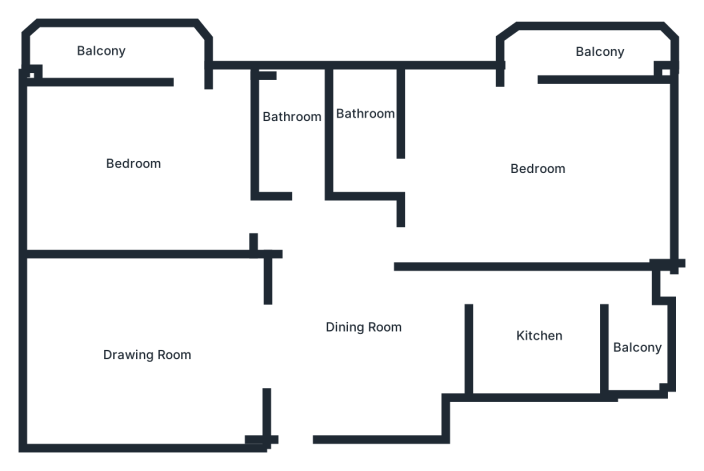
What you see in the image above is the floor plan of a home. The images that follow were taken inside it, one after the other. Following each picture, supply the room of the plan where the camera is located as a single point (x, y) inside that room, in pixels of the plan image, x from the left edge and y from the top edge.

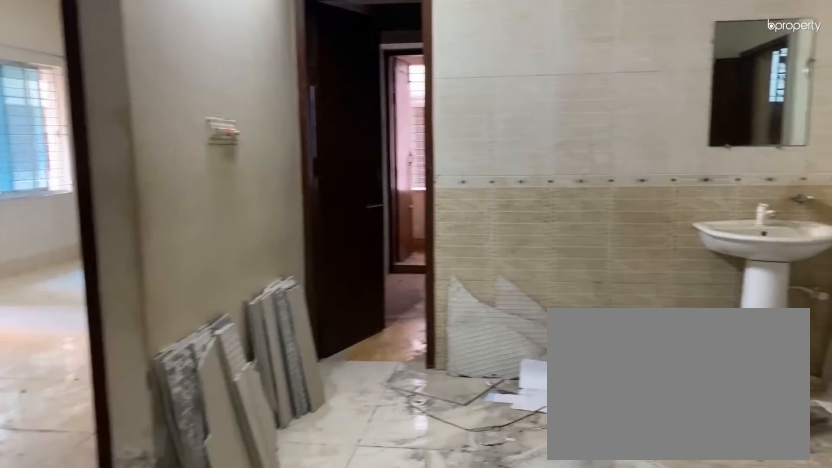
(357, 317)
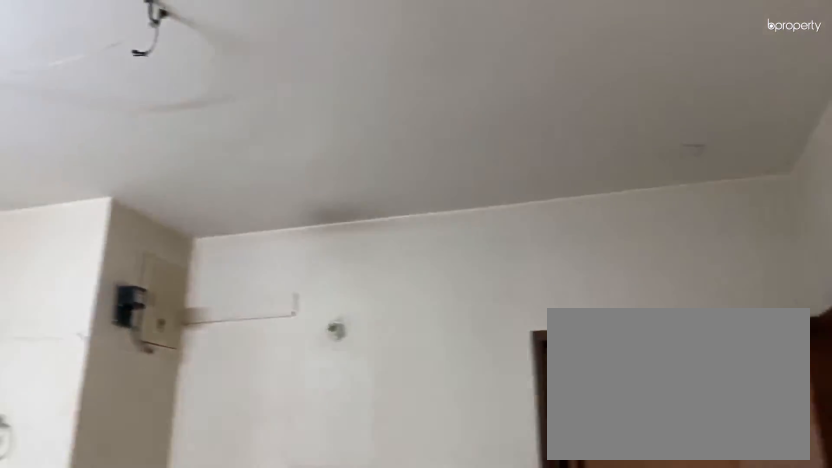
(357, 317)
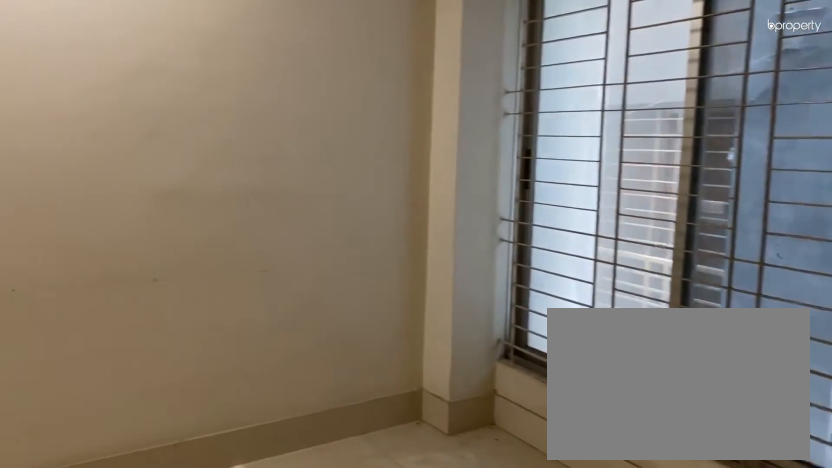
(139, 345)
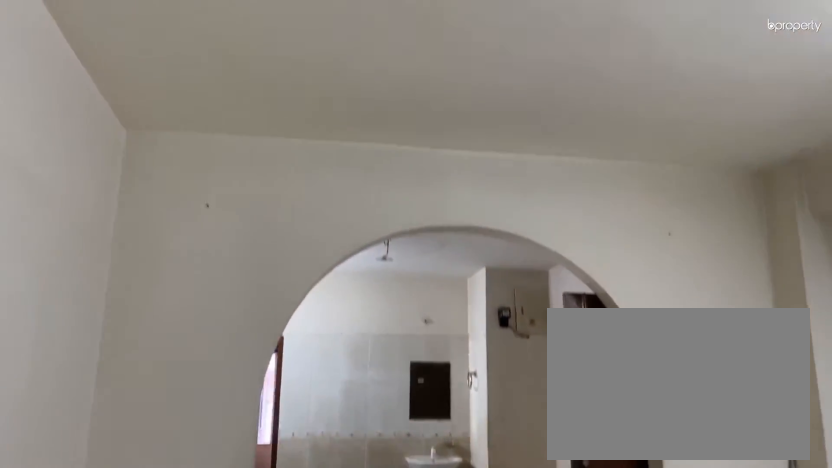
(139, 345)
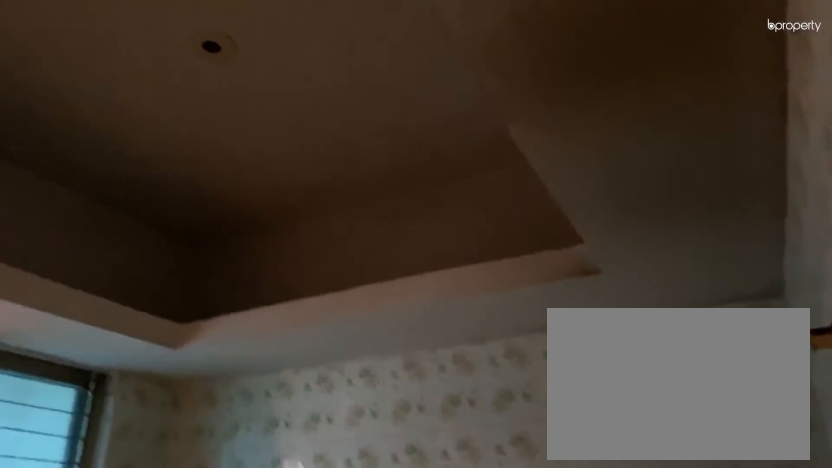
(533, 334)
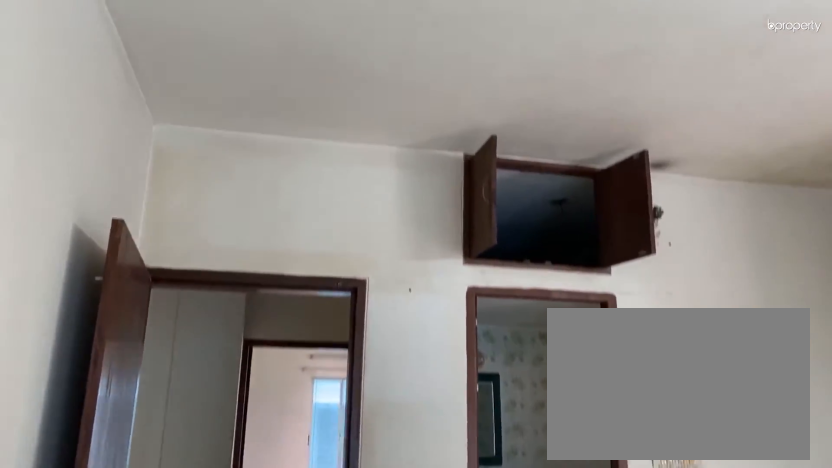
(538, 160)
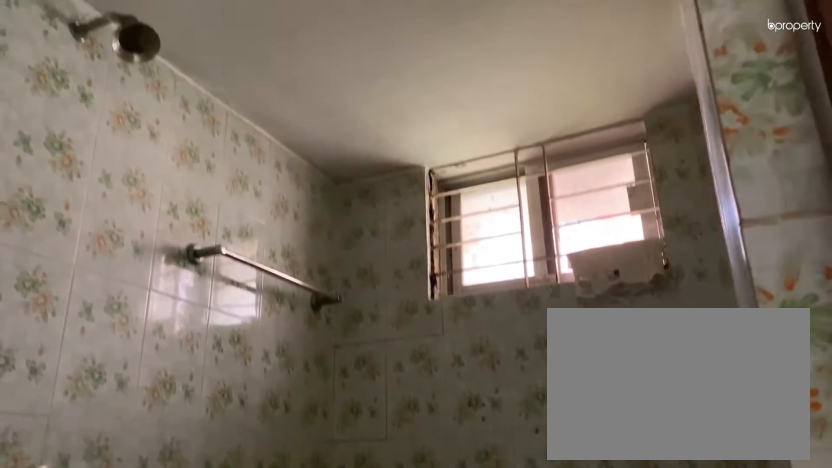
(362, 122)
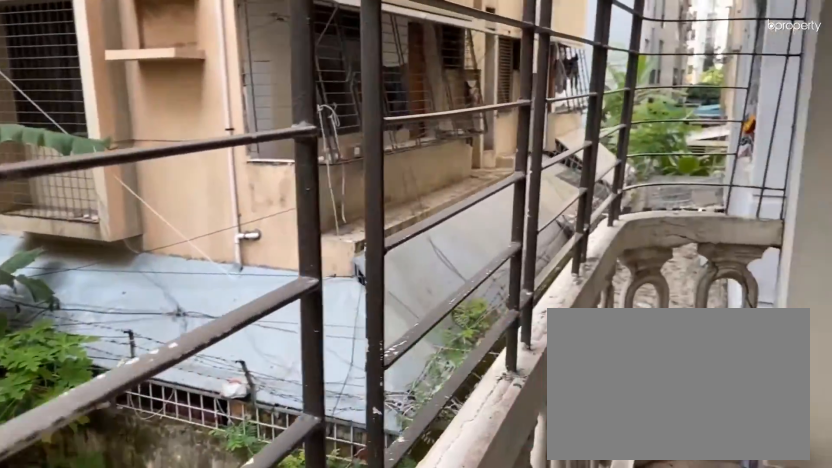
(576, 47)
